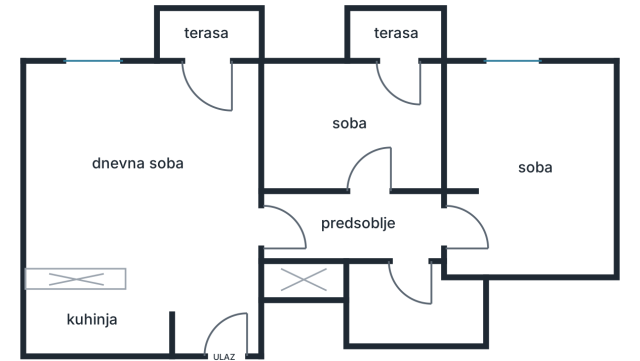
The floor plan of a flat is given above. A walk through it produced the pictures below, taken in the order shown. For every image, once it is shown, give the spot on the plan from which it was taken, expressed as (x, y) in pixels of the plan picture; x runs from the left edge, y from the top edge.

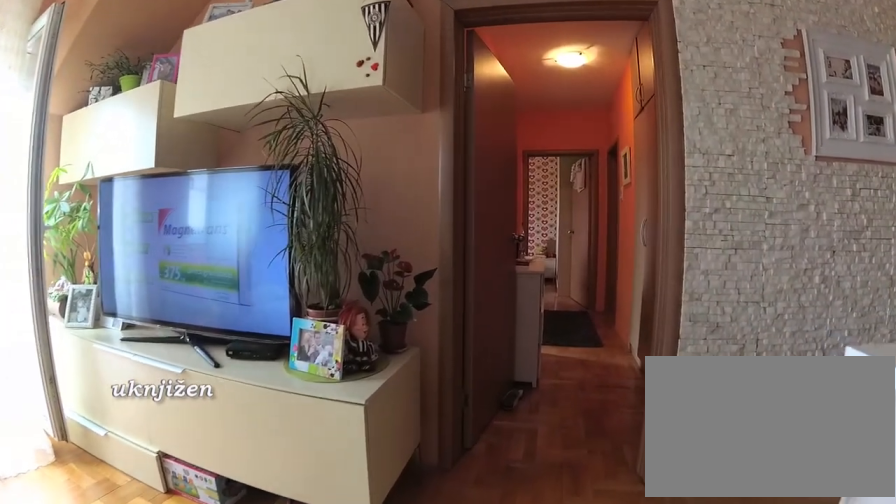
(157, 236)
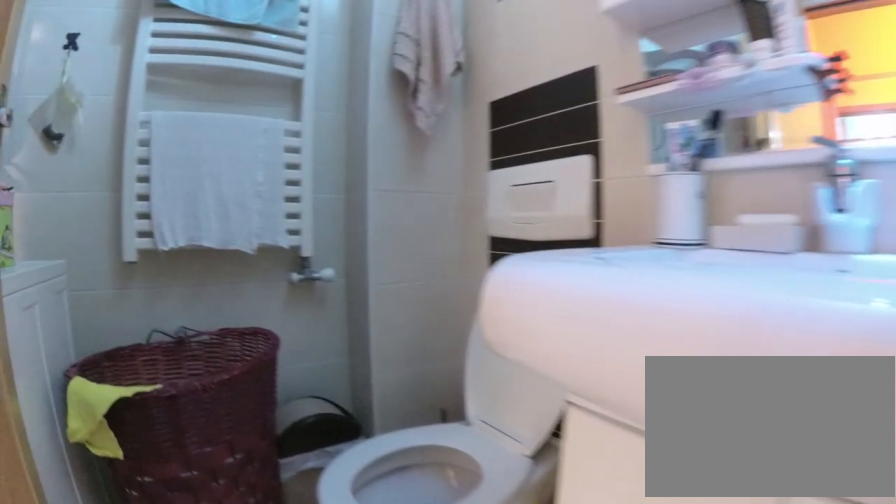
(391, 288)
